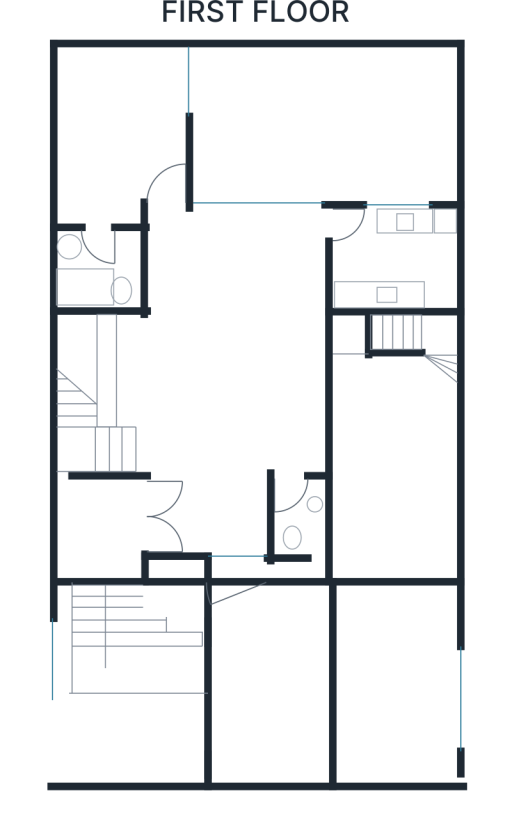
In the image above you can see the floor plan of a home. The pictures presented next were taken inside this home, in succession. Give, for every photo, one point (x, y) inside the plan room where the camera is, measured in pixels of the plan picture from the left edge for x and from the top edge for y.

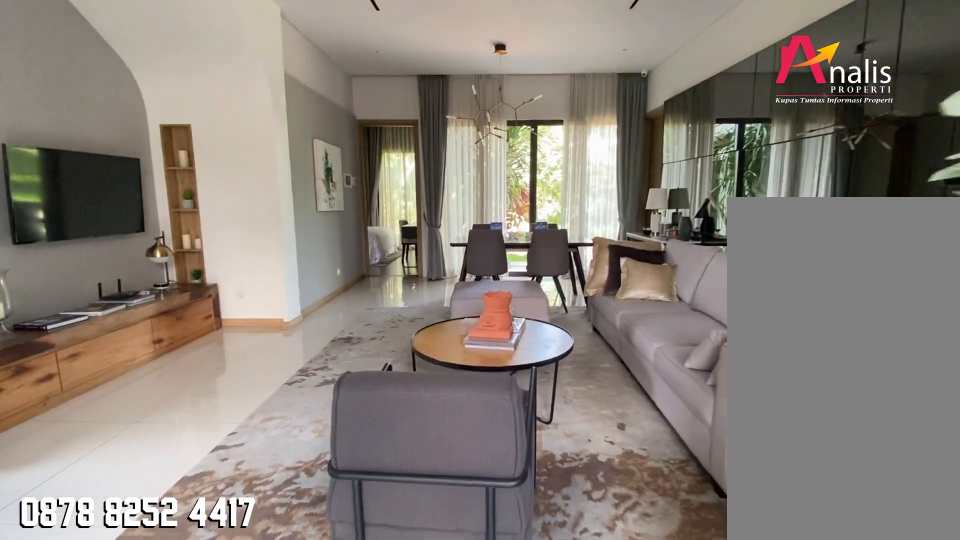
(213, 387)
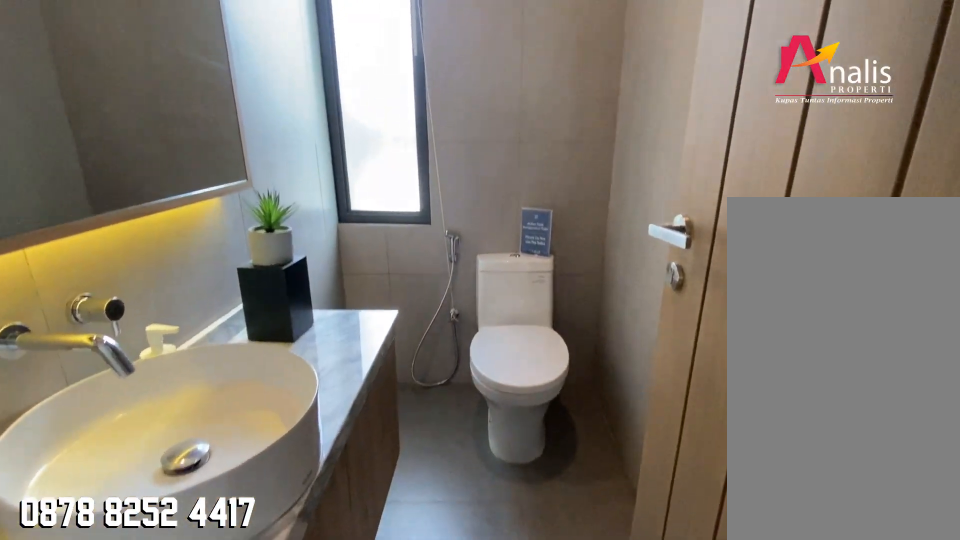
(299, 518)
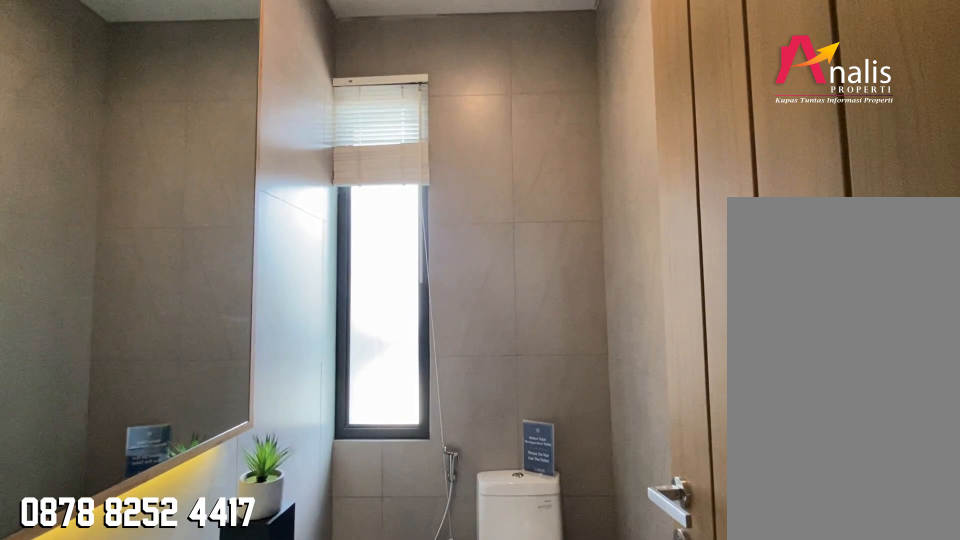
(299, 518)
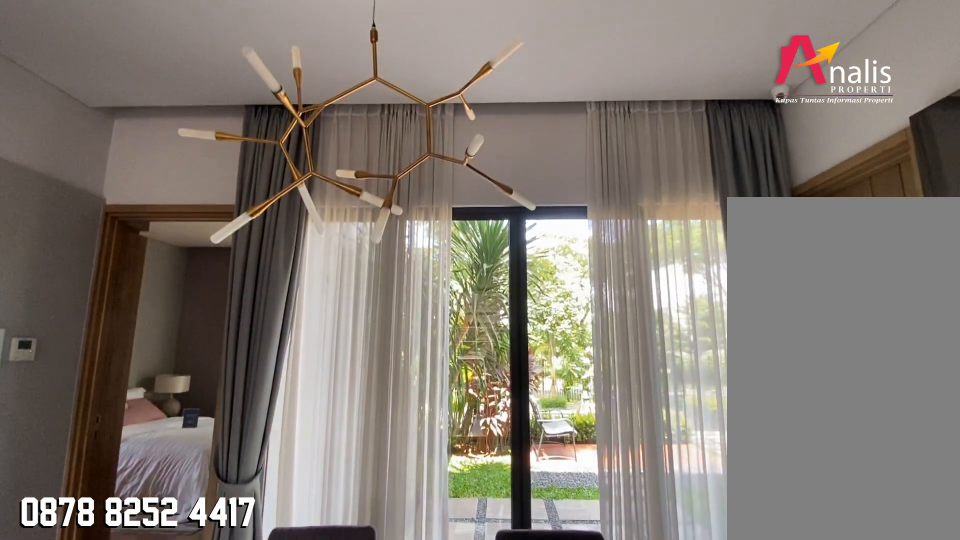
(213, 379)
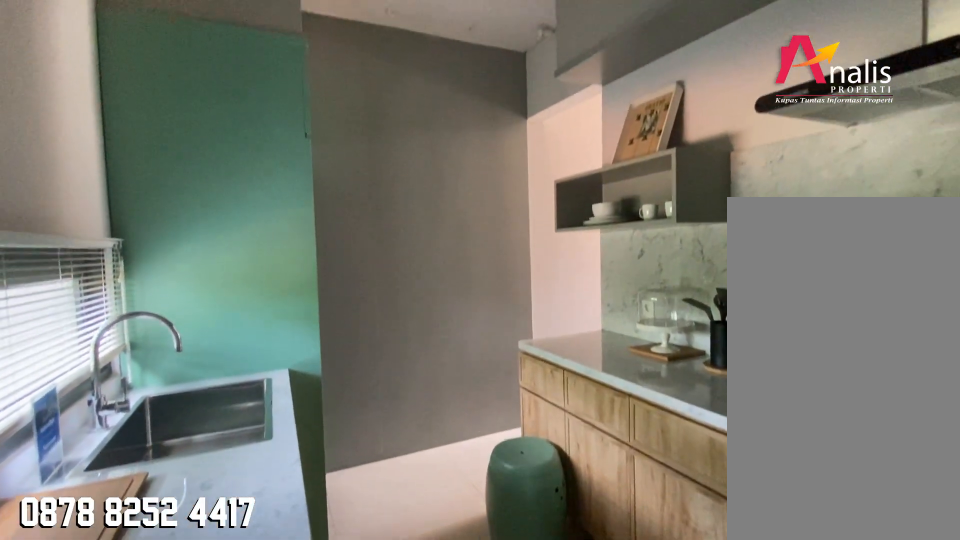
(394, 260)
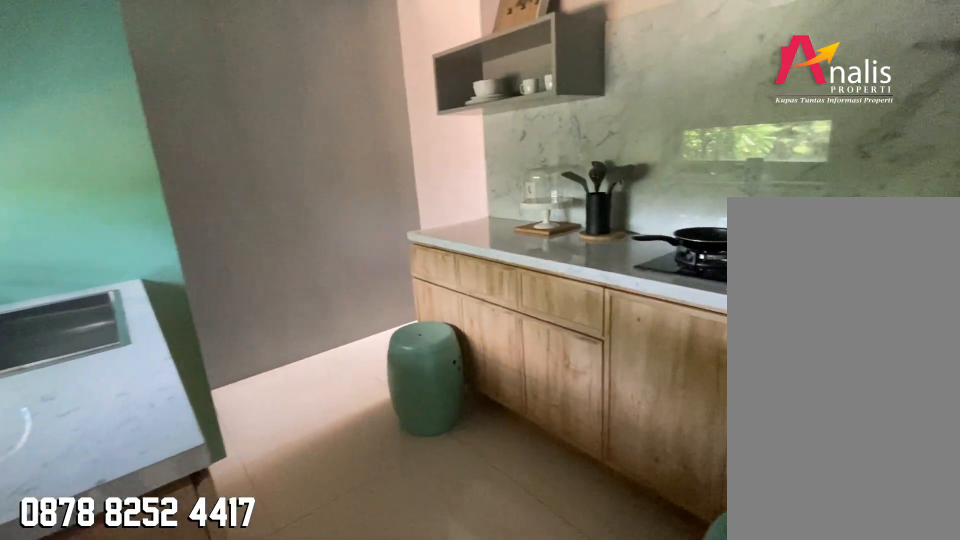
(394, 260)
